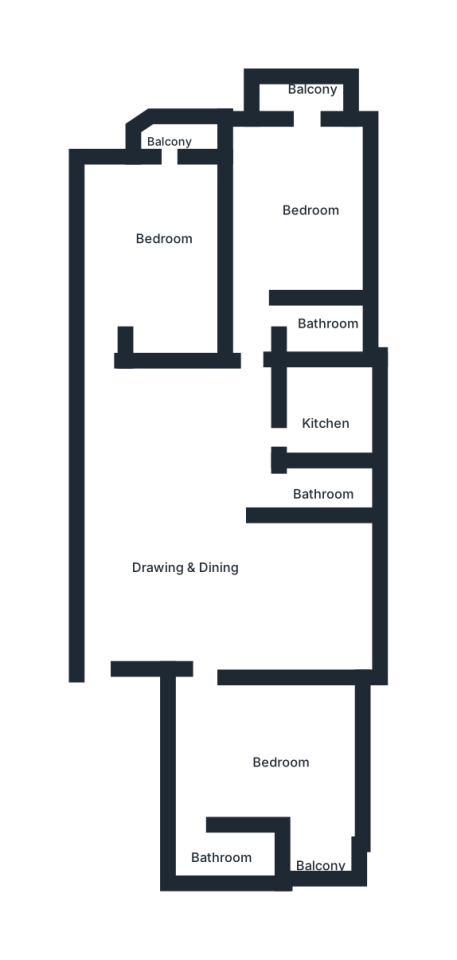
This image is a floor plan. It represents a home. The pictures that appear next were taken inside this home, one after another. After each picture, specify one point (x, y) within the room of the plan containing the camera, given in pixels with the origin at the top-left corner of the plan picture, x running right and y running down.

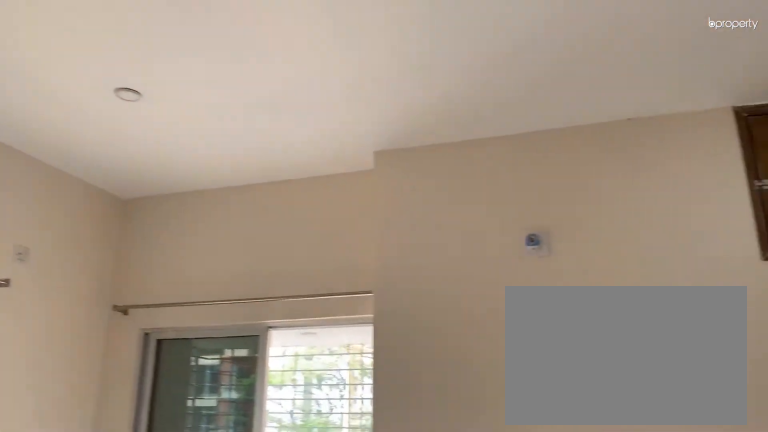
(268, 759)
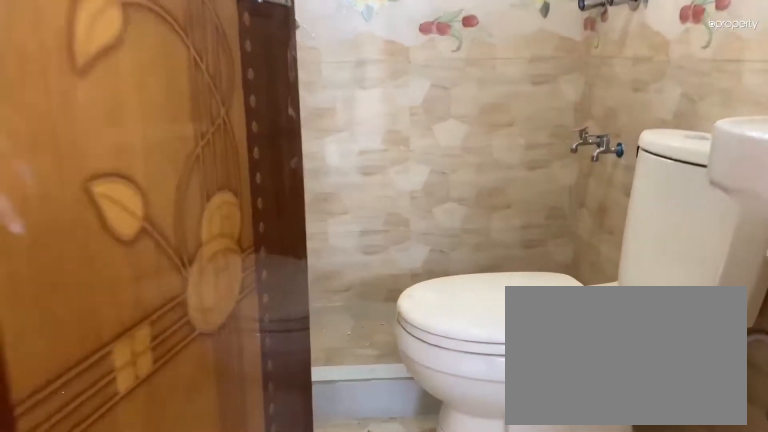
(321, 485)
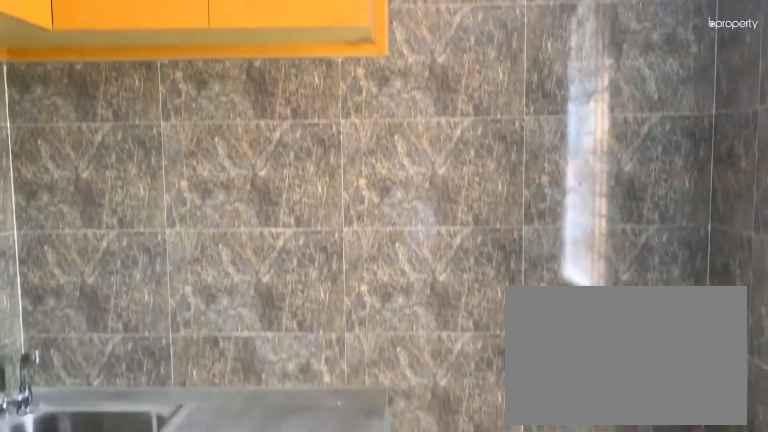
(327, 418)
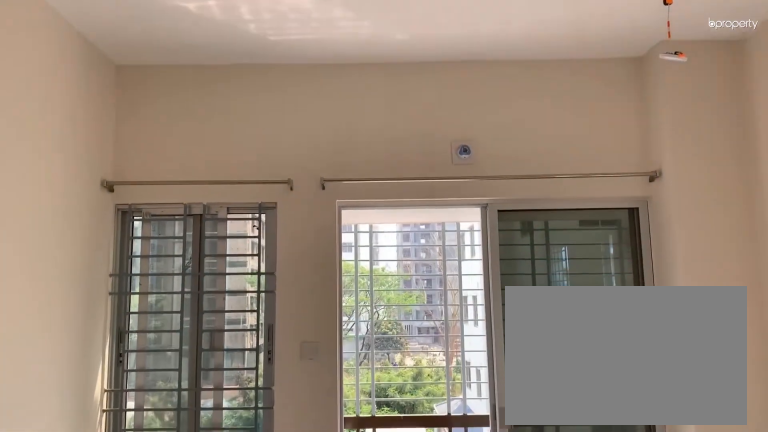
(308, 185)
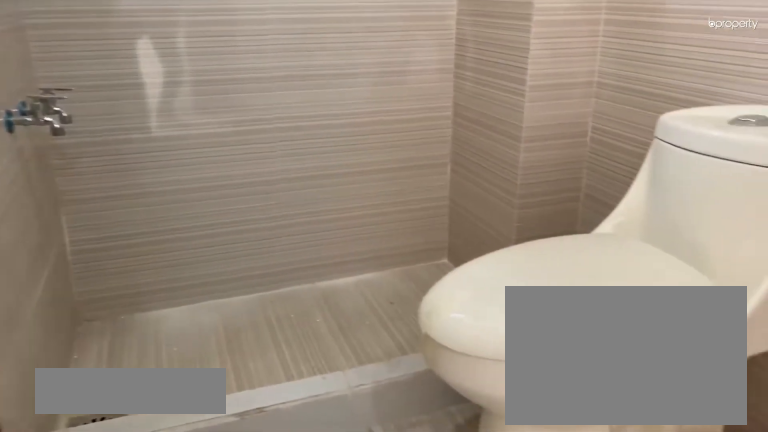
(309, 322)
